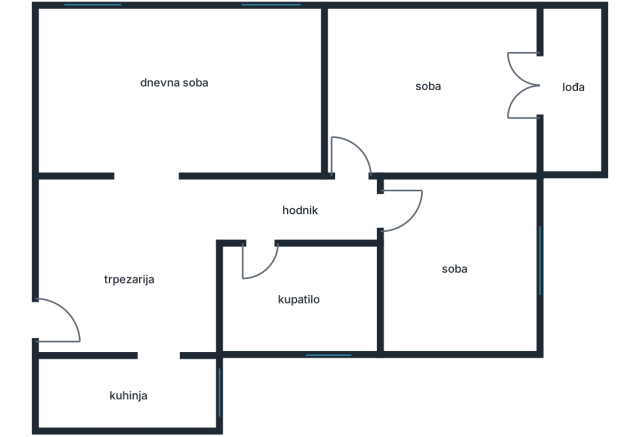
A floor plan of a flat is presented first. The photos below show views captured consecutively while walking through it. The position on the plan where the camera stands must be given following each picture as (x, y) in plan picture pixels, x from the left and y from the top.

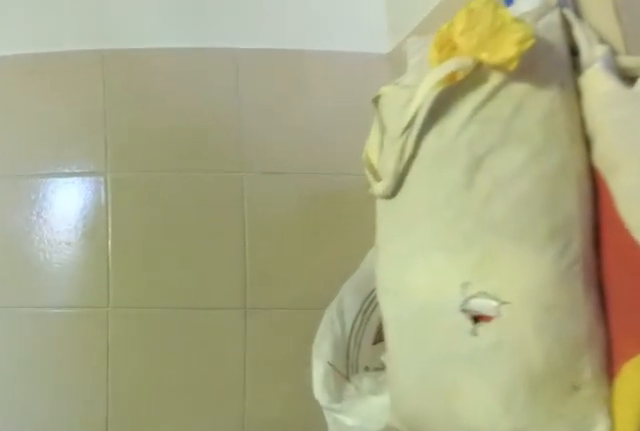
(91, 387)
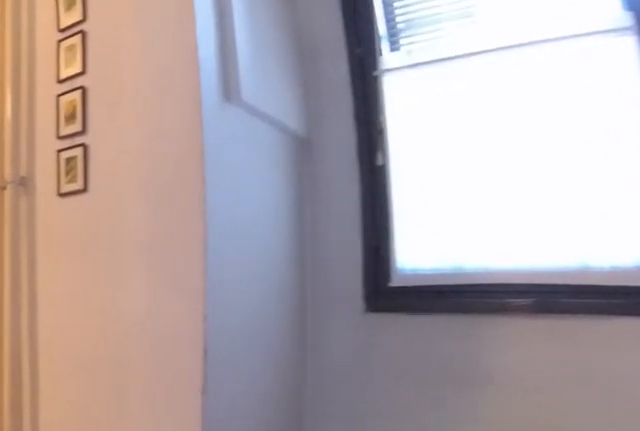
(147, 391)
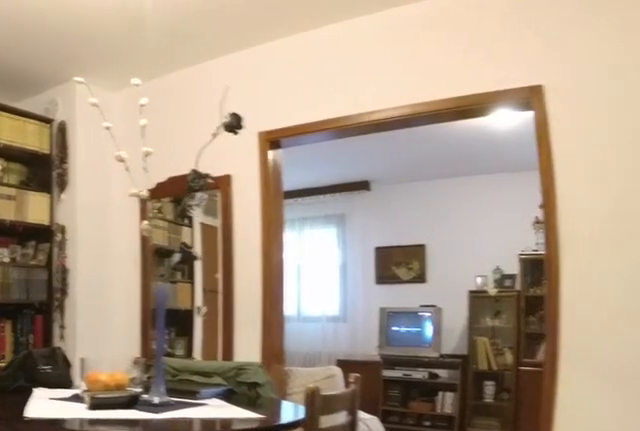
(166, 344)
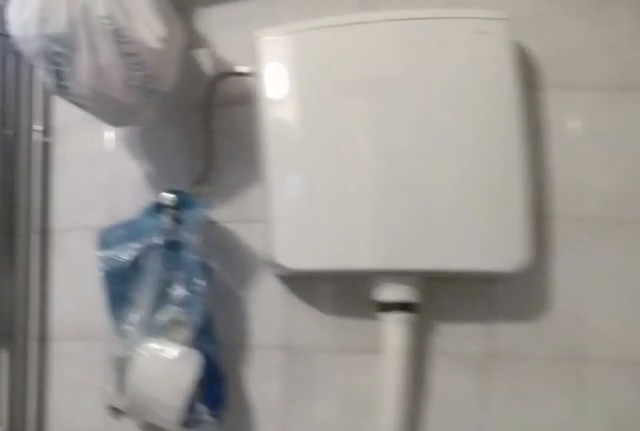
(259, 279)
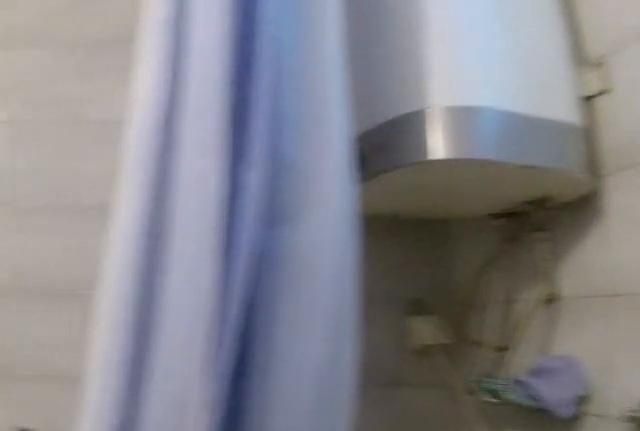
(301, 305)
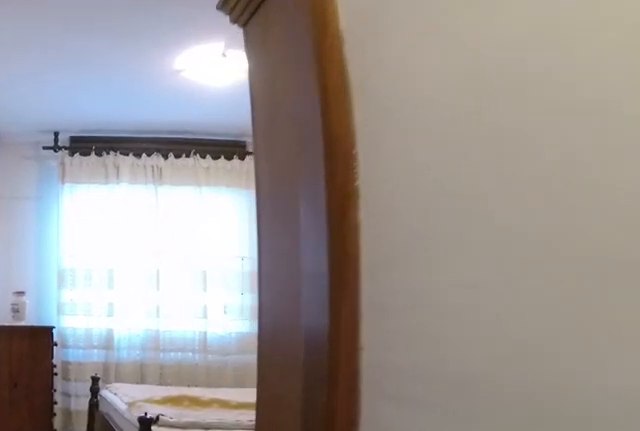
(306, 215)
